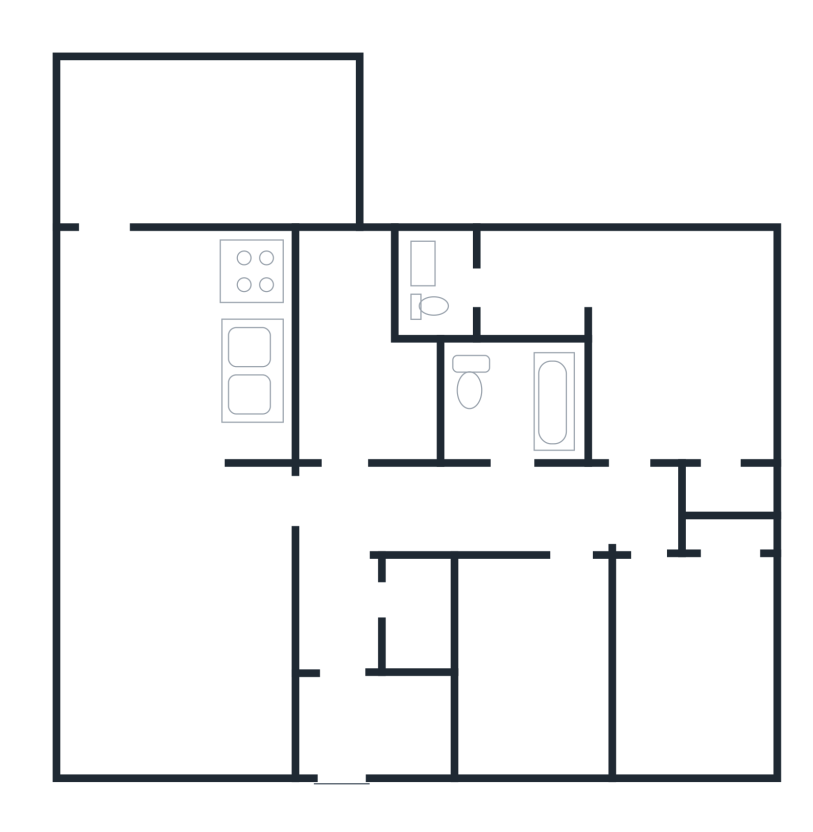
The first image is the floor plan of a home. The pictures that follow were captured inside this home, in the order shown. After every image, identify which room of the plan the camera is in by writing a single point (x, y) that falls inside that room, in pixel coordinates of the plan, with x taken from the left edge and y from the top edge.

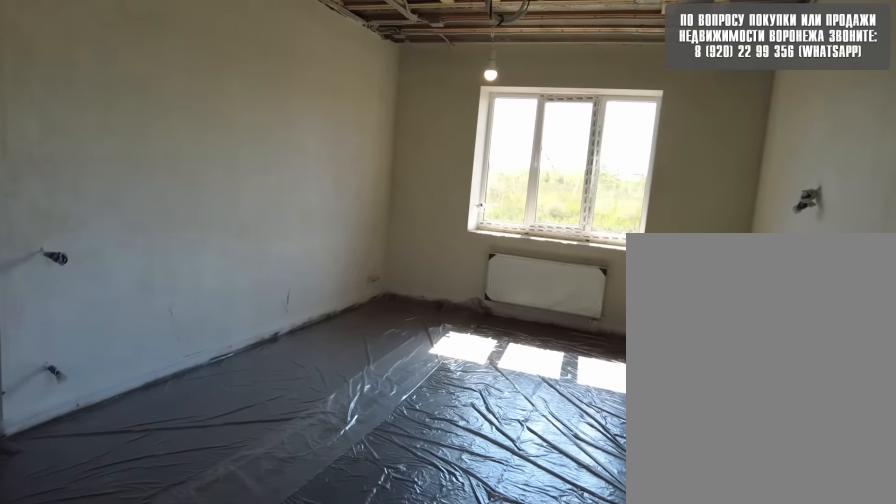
(139, 404)
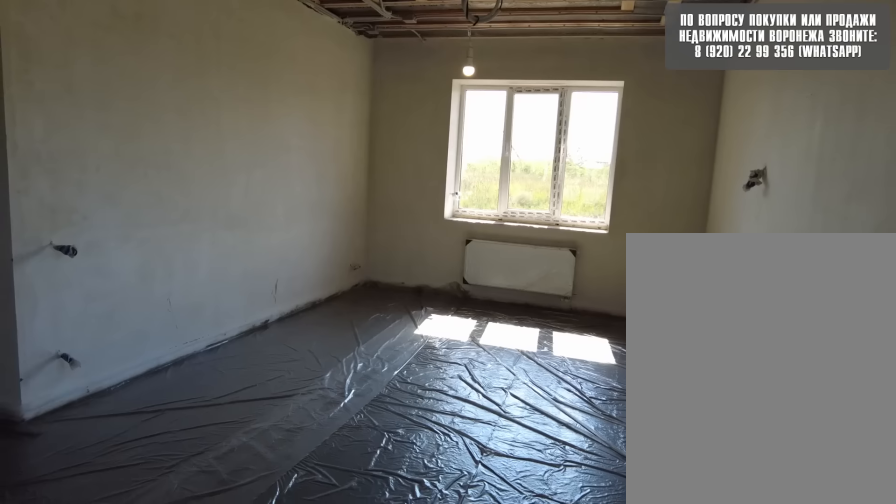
(139, 379)
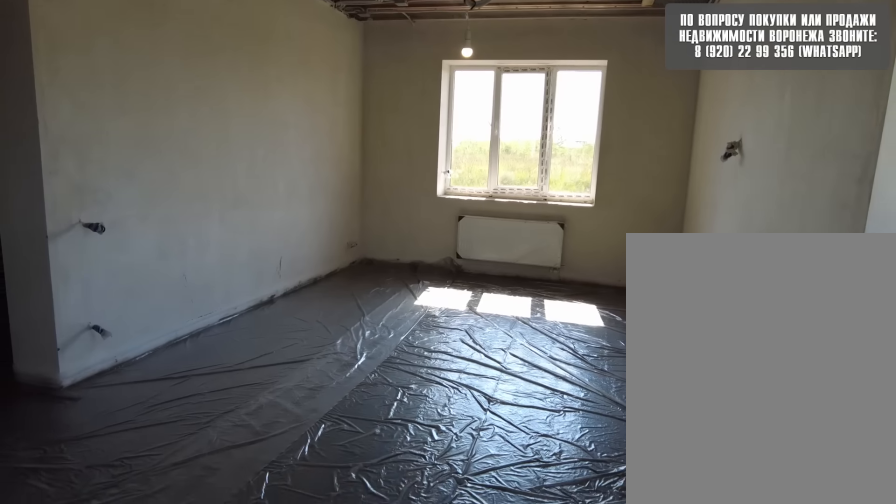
(141, 355)
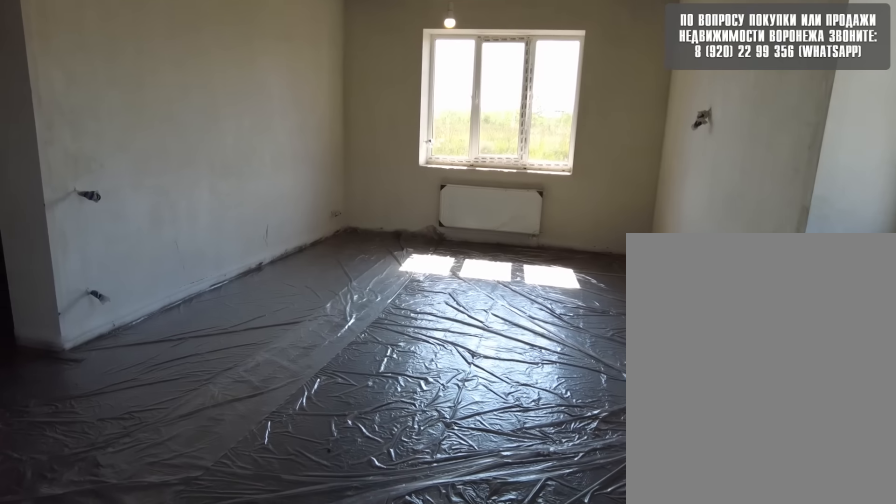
(141, 332)
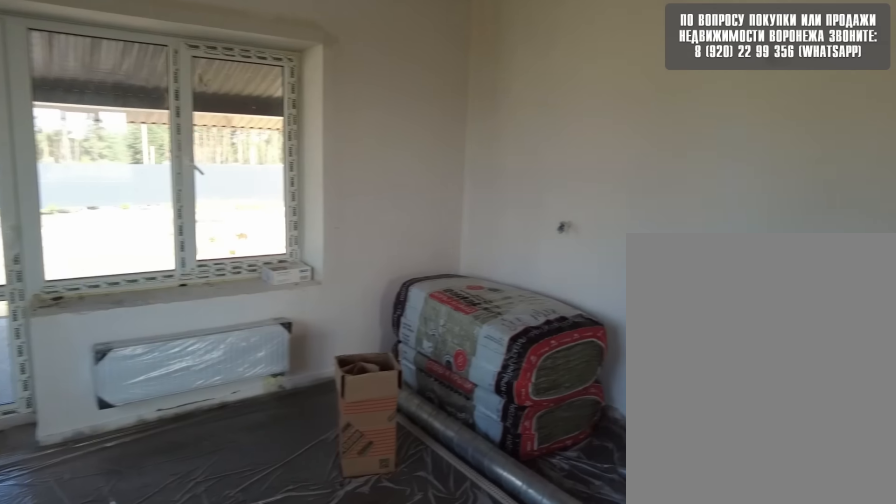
(141, 301)
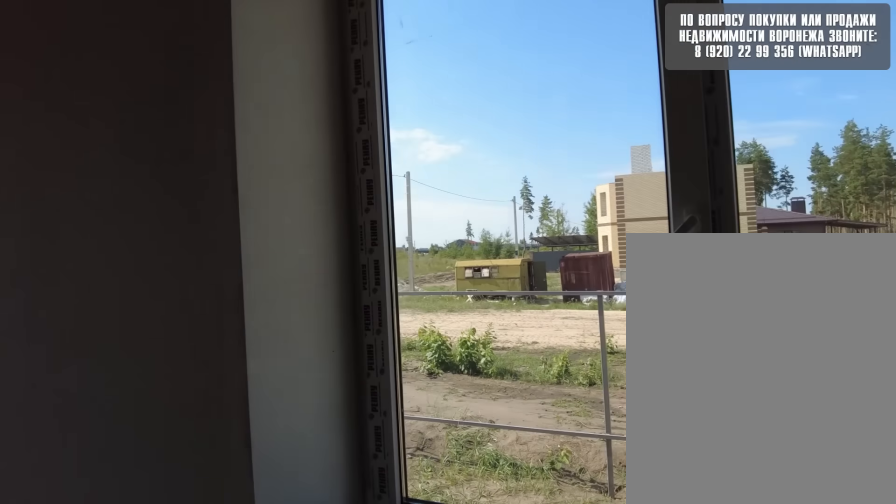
(142, 298)
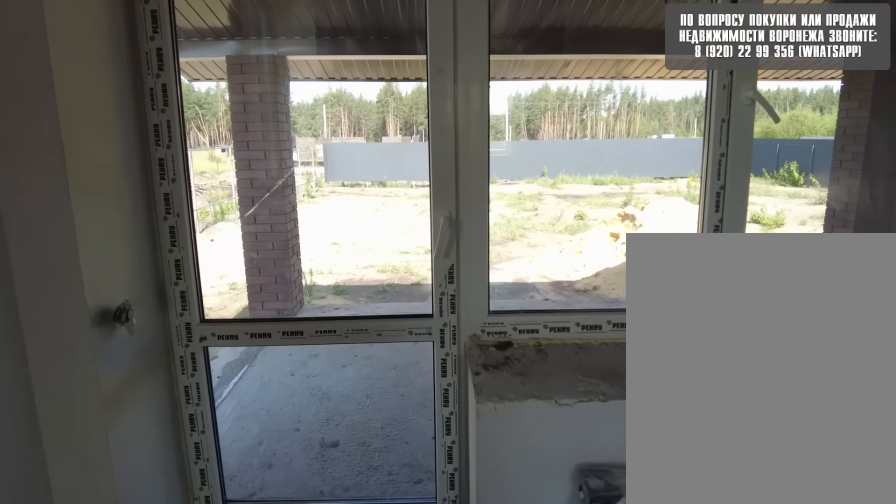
(145, 290)
